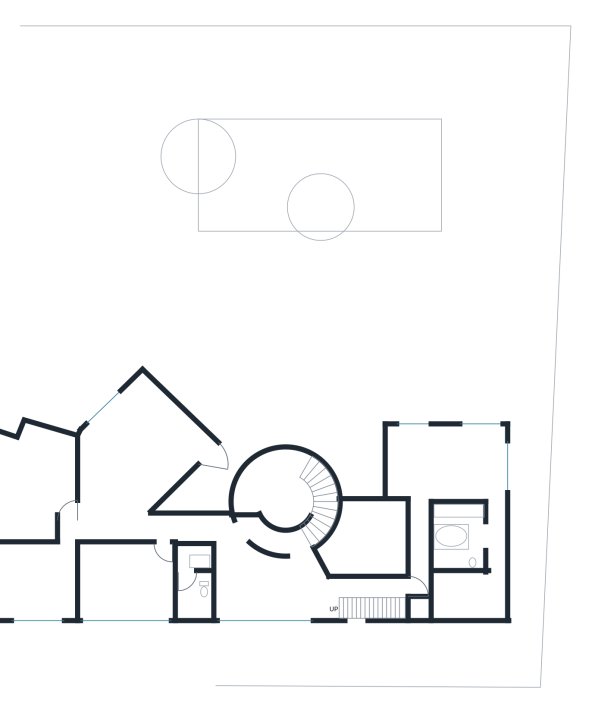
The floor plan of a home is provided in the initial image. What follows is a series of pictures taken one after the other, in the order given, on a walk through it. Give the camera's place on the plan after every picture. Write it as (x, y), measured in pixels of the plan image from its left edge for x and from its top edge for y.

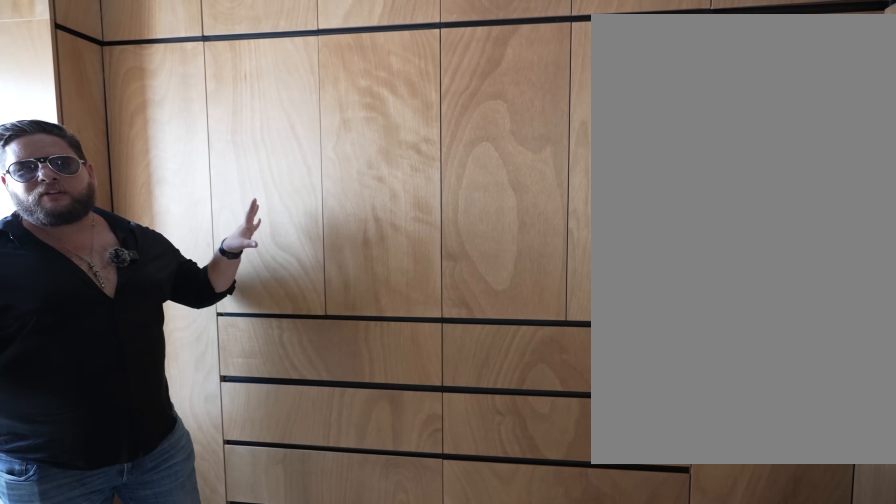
(464, 598)
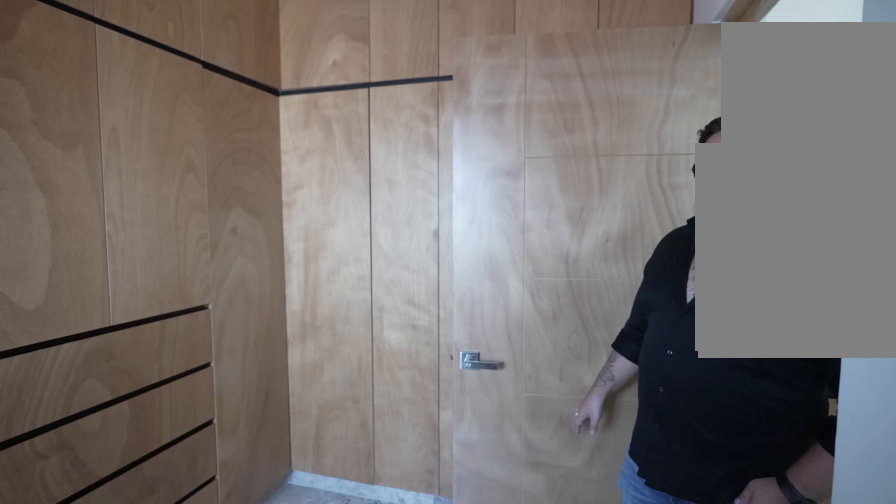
(464, 598)
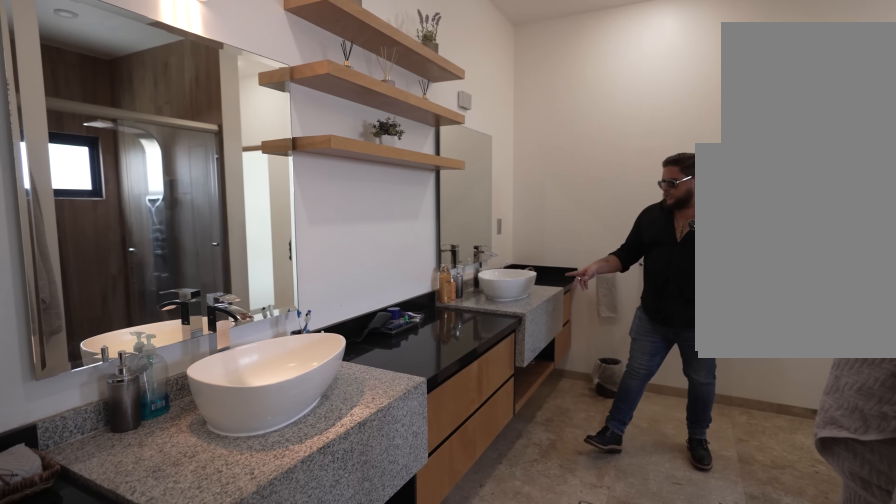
(479, 535)
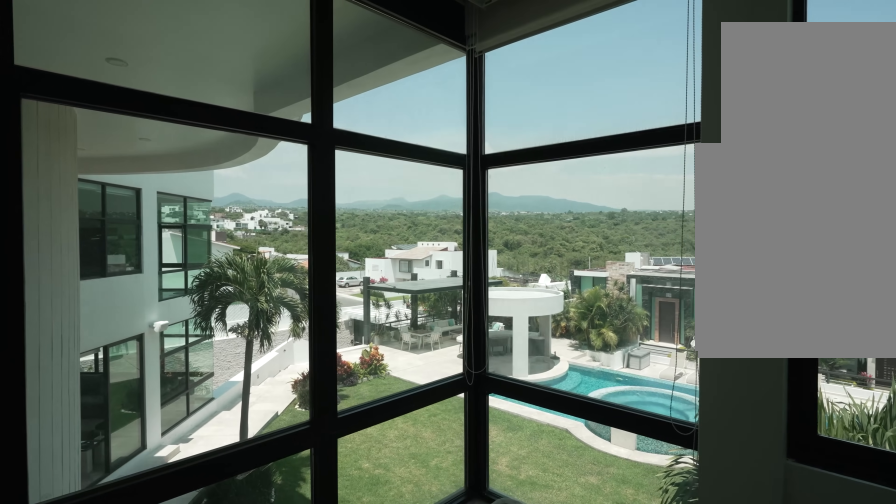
(436, 440)
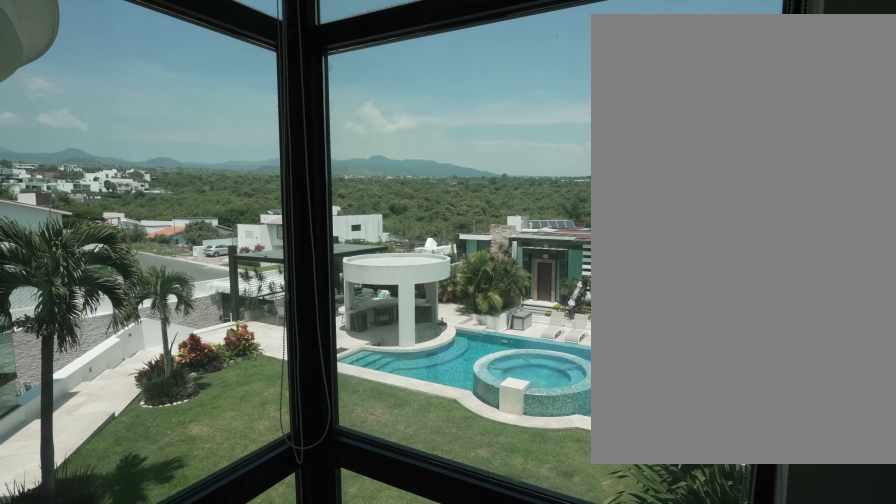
(436, 440)
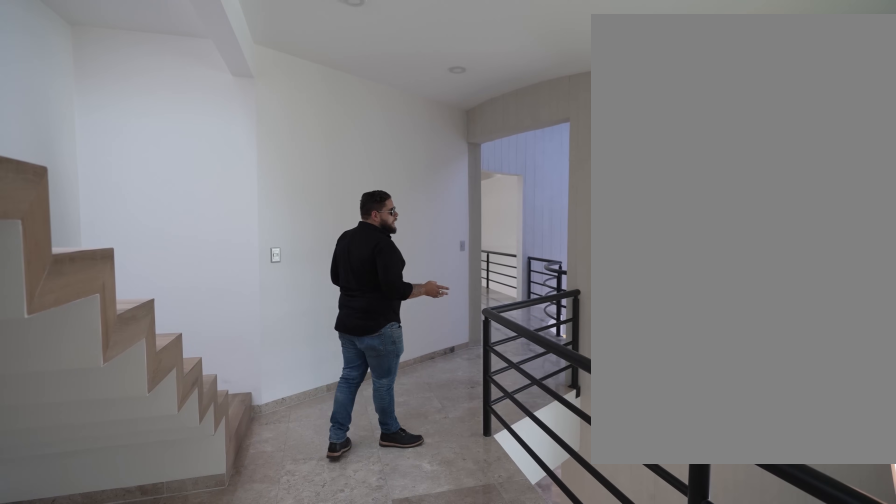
(385, 584)
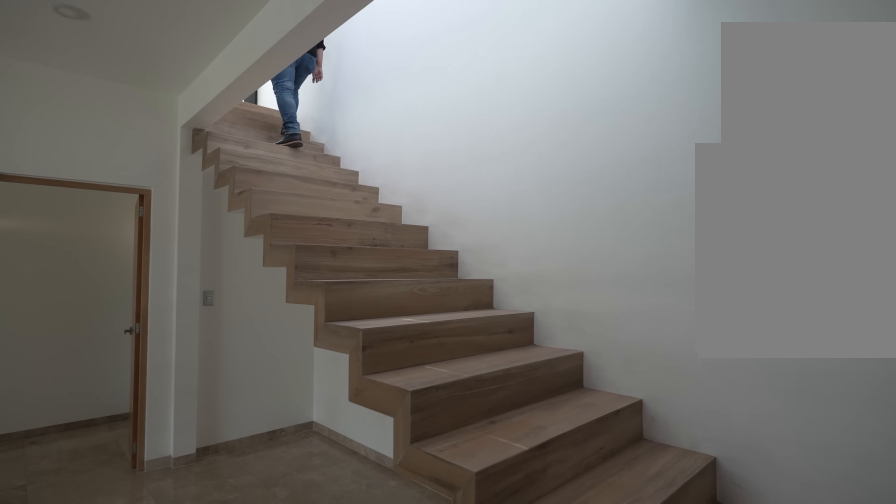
(333, 596)
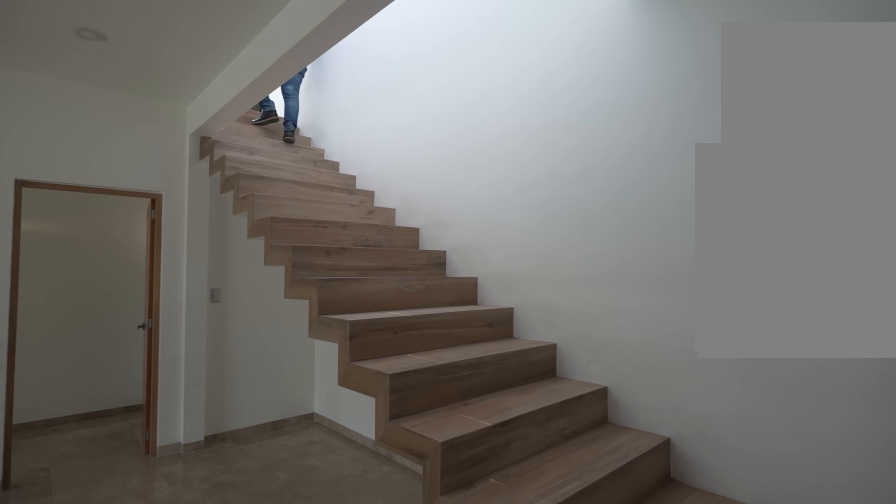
(333, 599)
